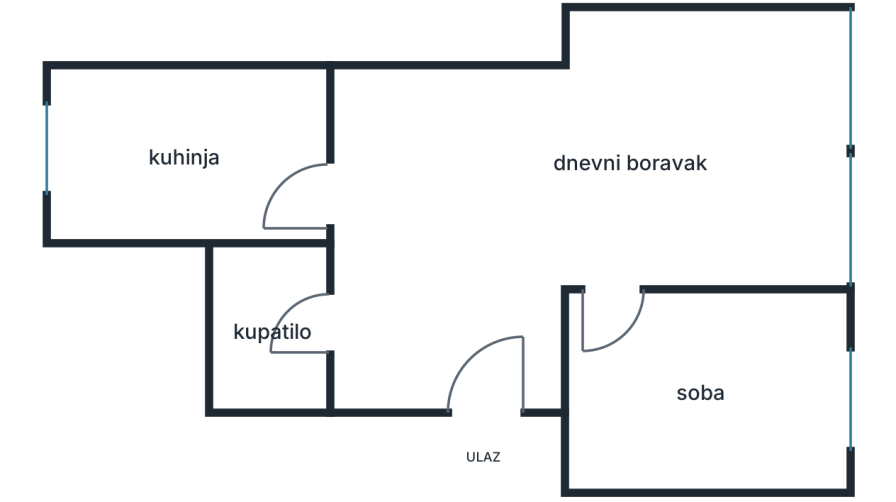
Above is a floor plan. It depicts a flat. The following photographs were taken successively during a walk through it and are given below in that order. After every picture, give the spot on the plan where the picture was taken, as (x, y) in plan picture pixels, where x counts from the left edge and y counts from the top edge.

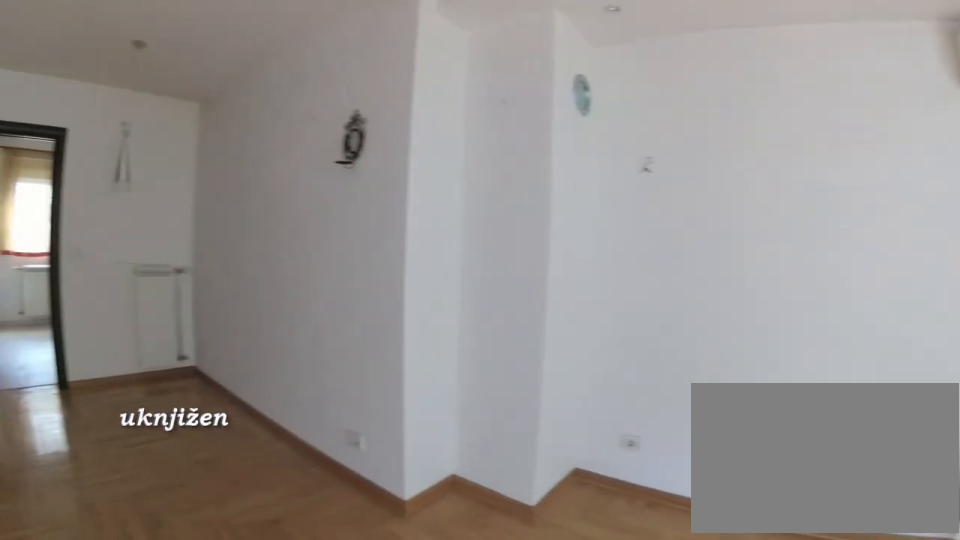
(708, 272)
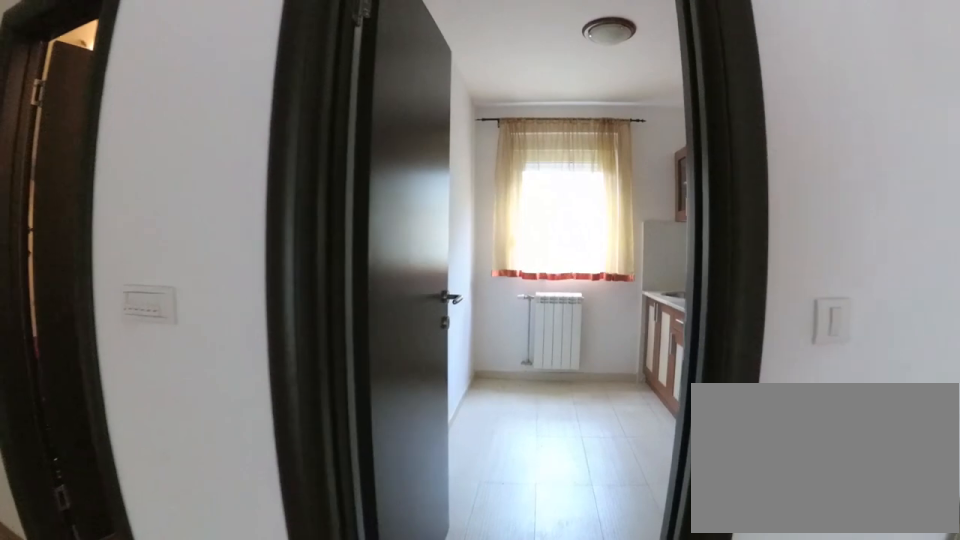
(449, 203)
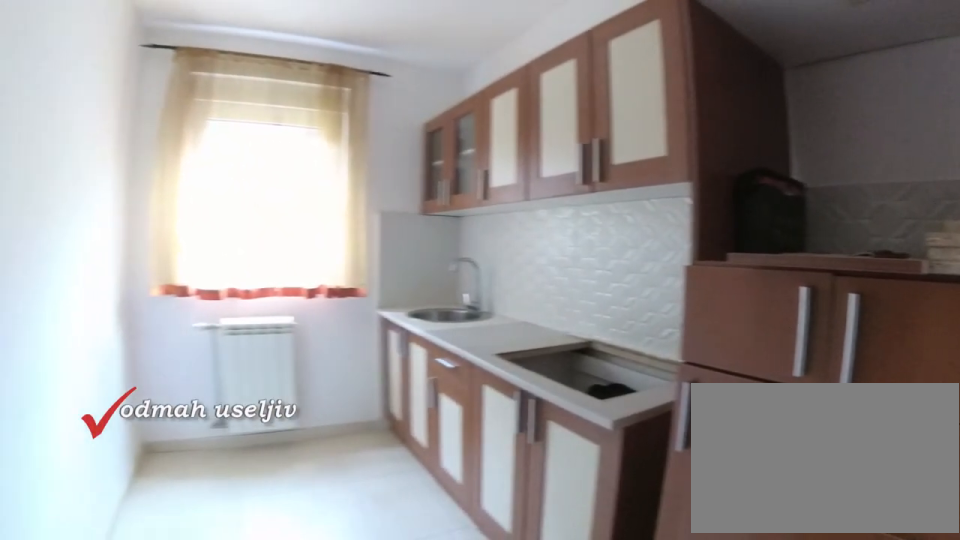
(325, 200)
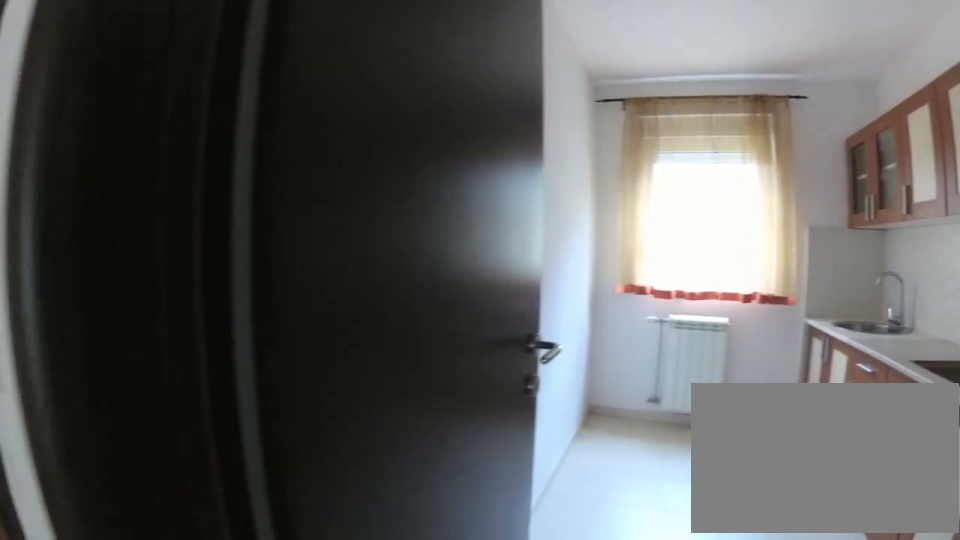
(352, 169)
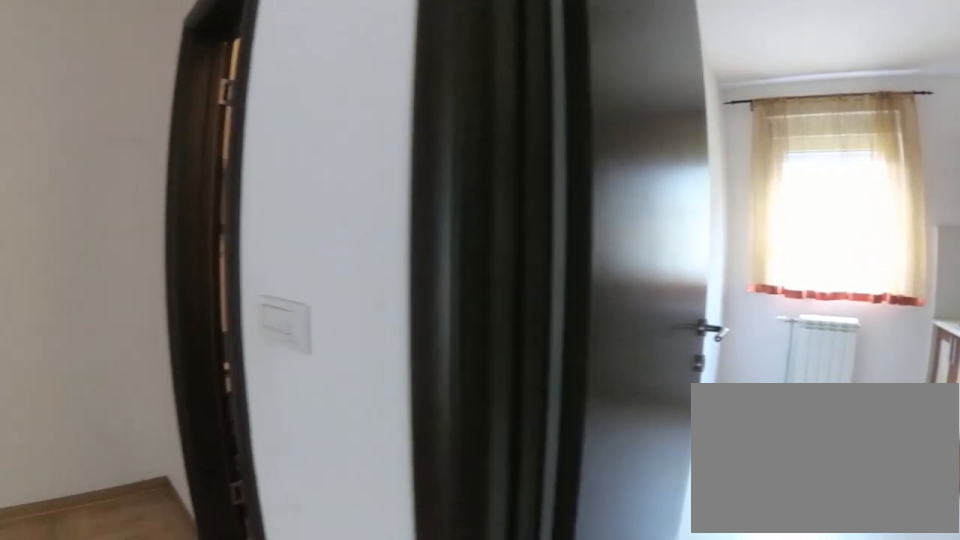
(357, 163)
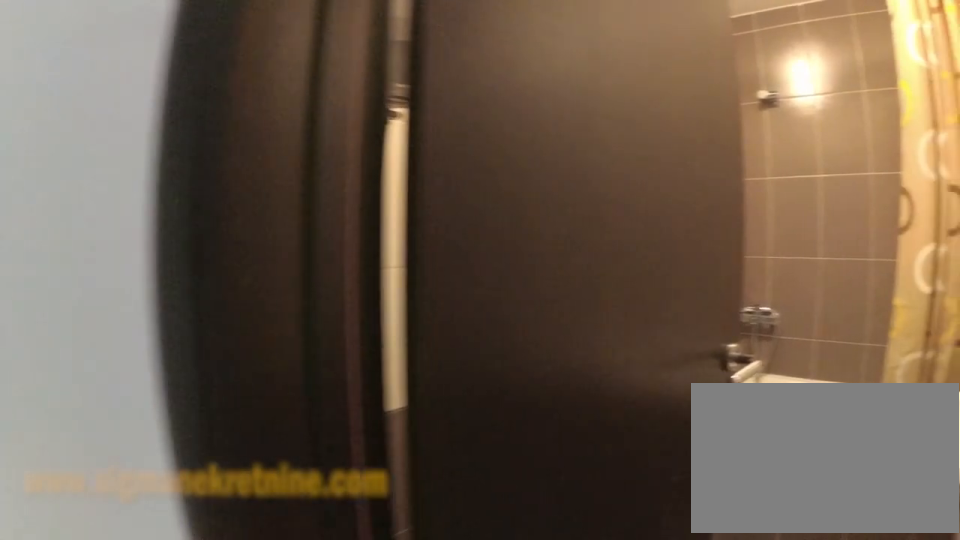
(384, 279)
